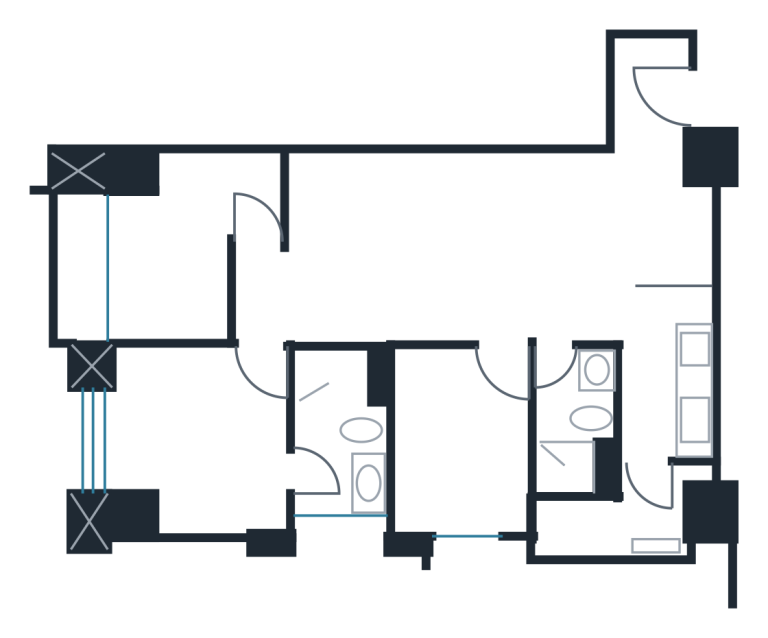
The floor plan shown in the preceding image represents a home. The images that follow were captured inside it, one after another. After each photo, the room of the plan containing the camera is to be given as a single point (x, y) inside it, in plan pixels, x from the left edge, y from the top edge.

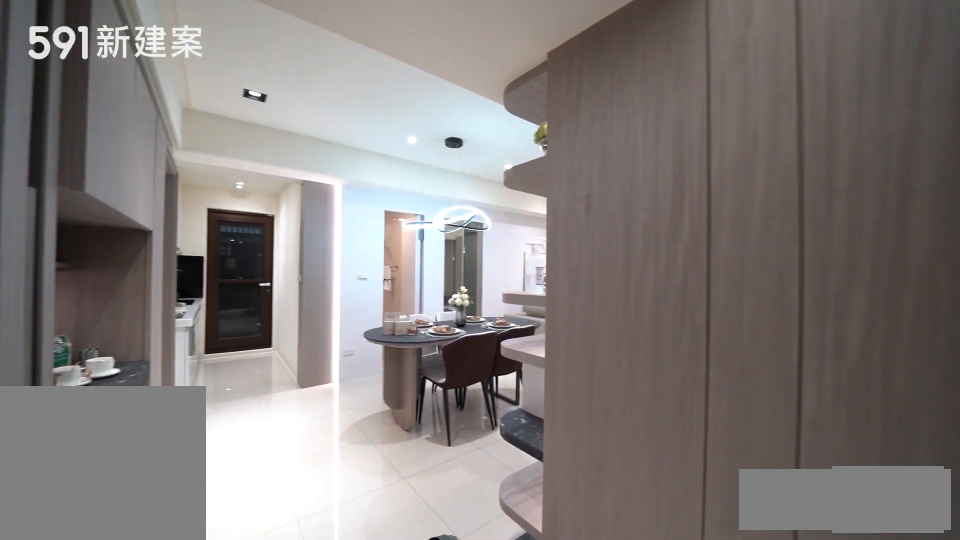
(660, 161)
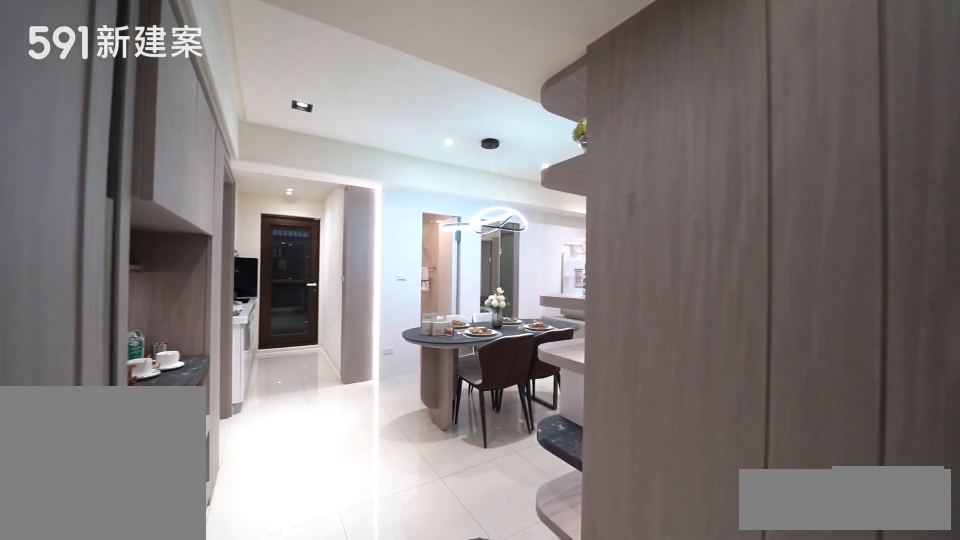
(660, 161)
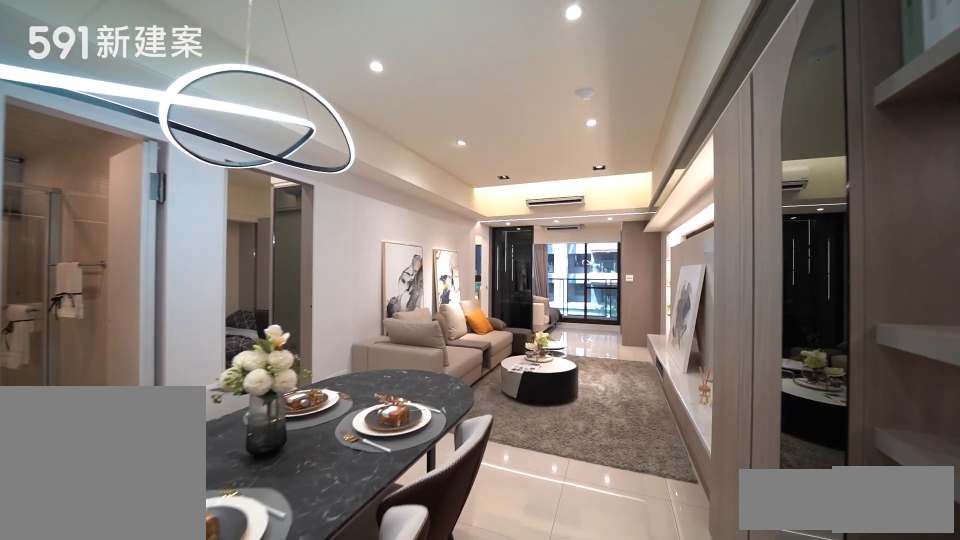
(531, 239)
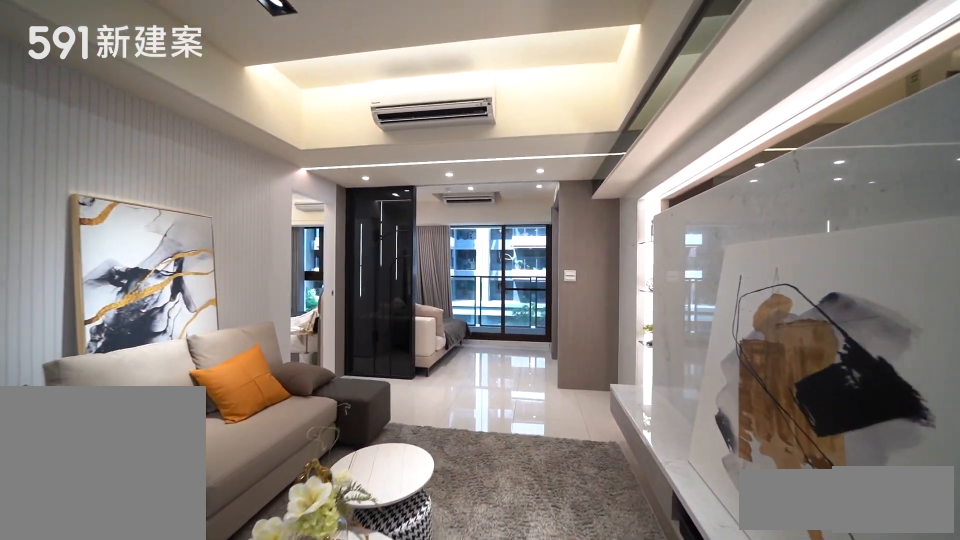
(374, 246)
